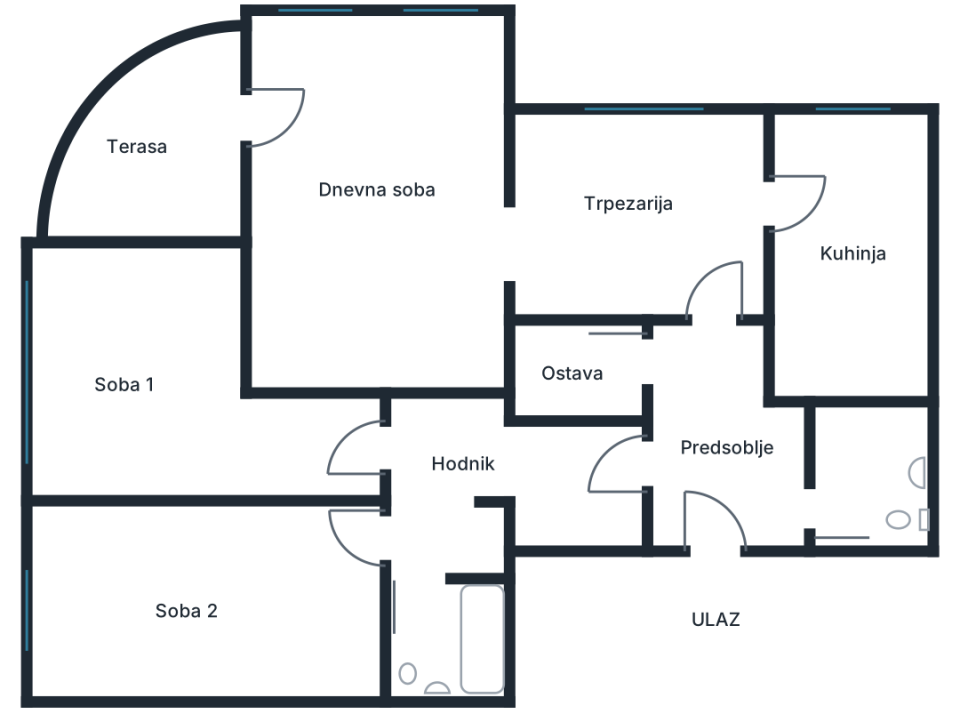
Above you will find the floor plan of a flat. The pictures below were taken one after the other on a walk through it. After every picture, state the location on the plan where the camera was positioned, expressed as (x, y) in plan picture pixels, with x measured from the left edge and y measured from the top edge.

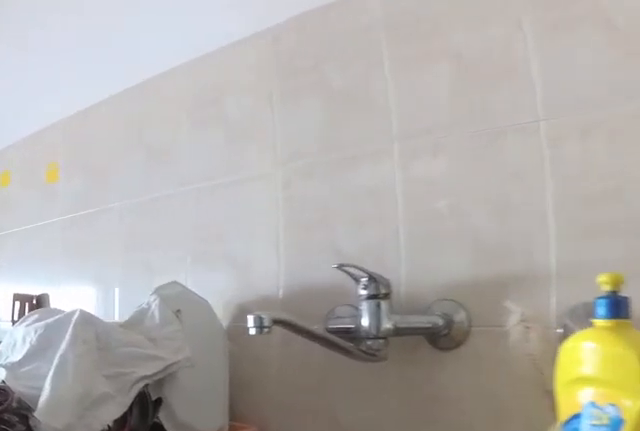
(847, 357)
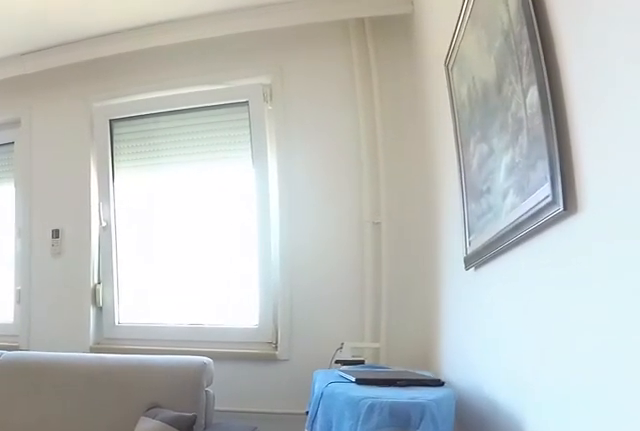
(492, 246)
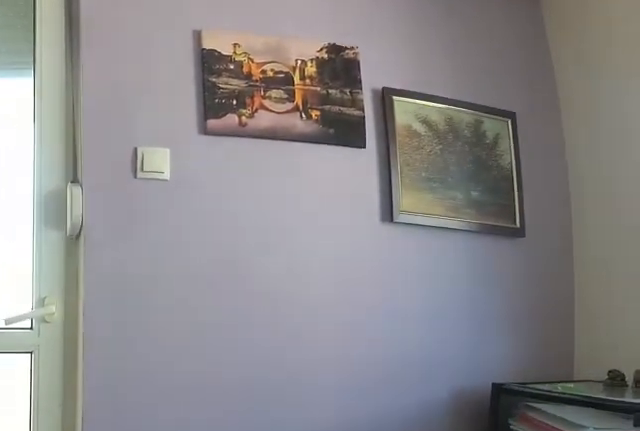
(390, 134)
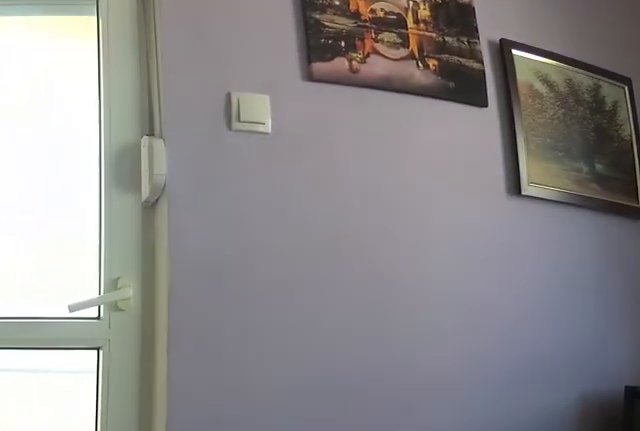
(352, 136)
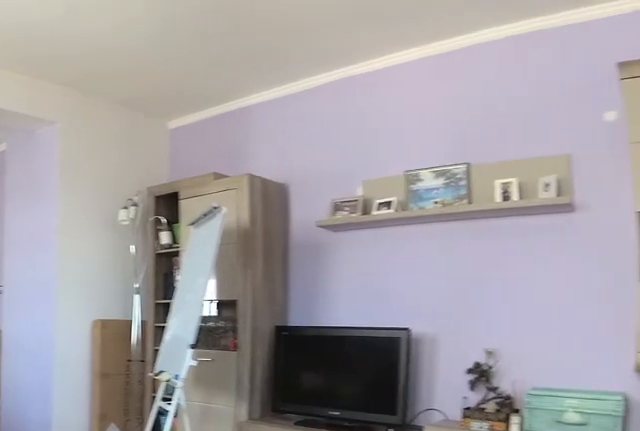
(268, 107)
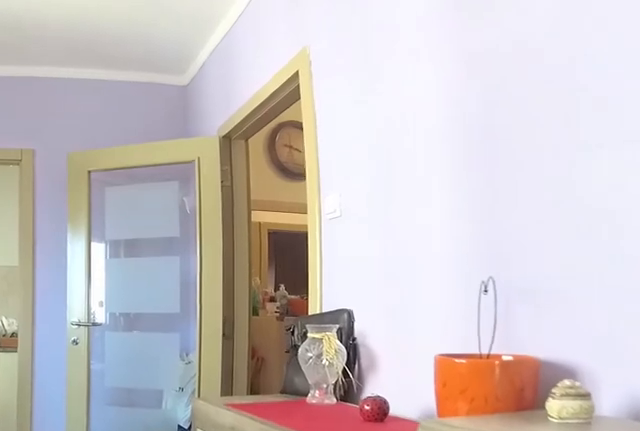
(543, 248)
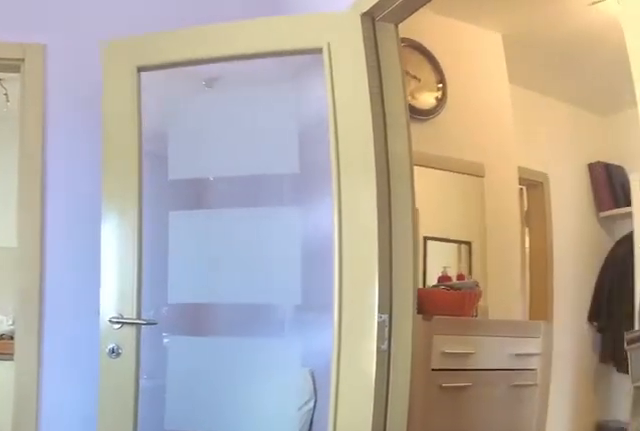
(631, 246)
